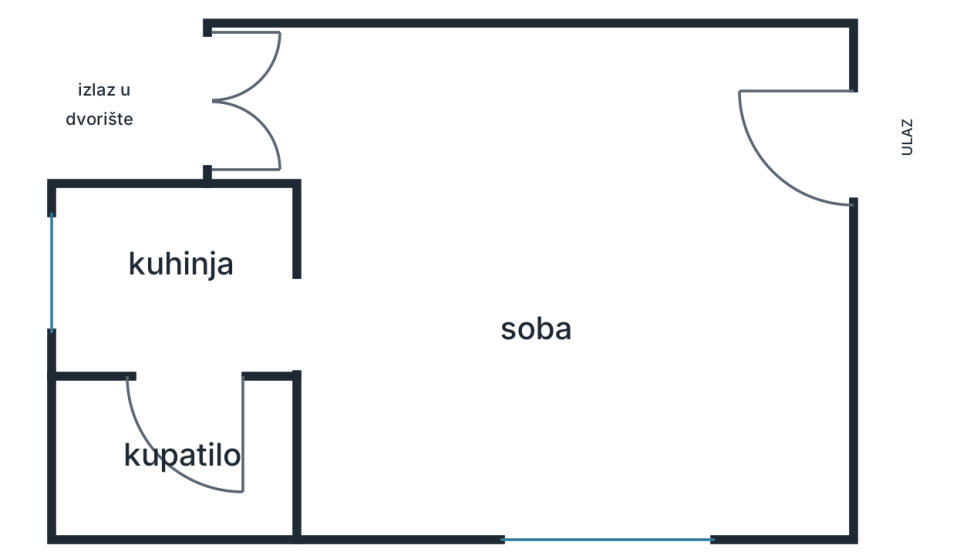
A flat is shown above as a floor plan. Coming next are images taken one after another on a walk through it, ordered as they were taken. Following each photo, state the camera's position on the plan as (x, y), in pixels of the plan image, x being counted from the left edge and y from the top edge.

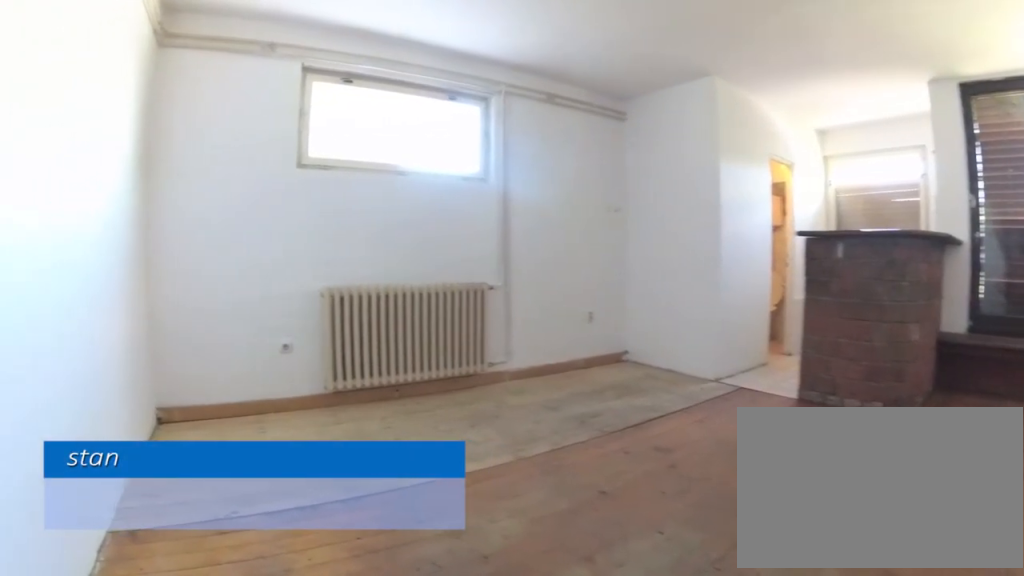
(803, 136)
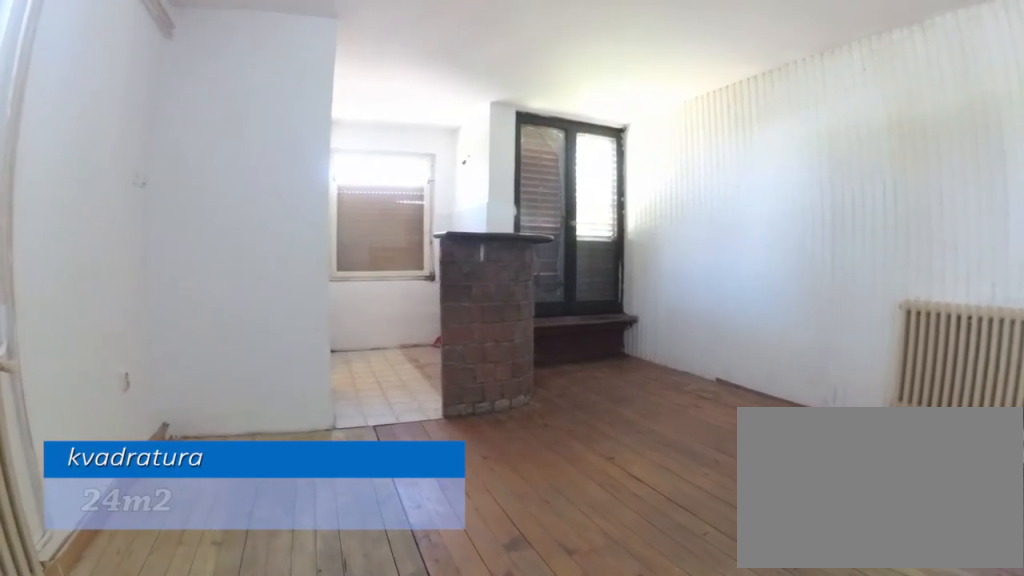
(630, 406)
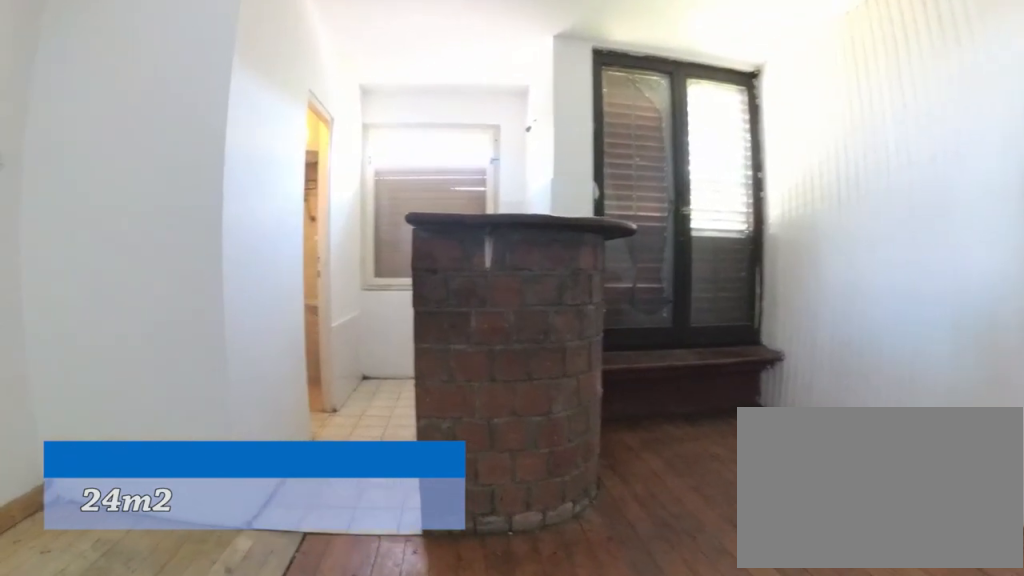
(483, 312)
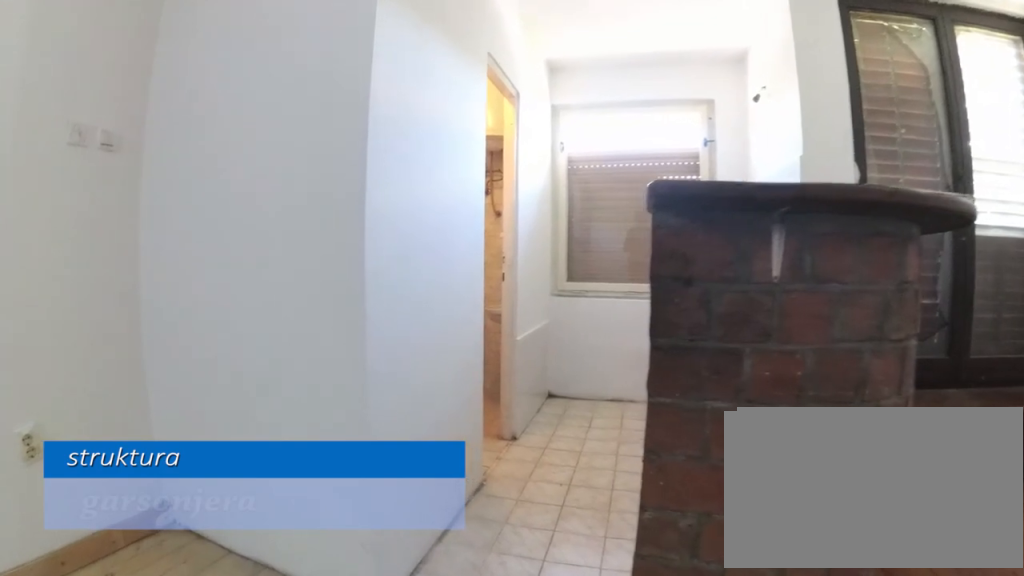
(410, 304)
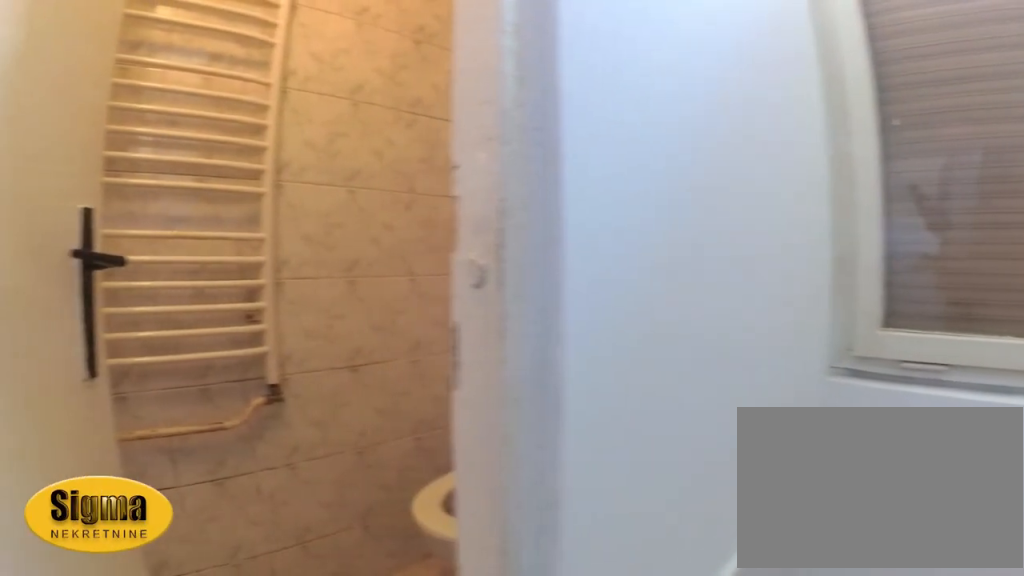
(234, 329)
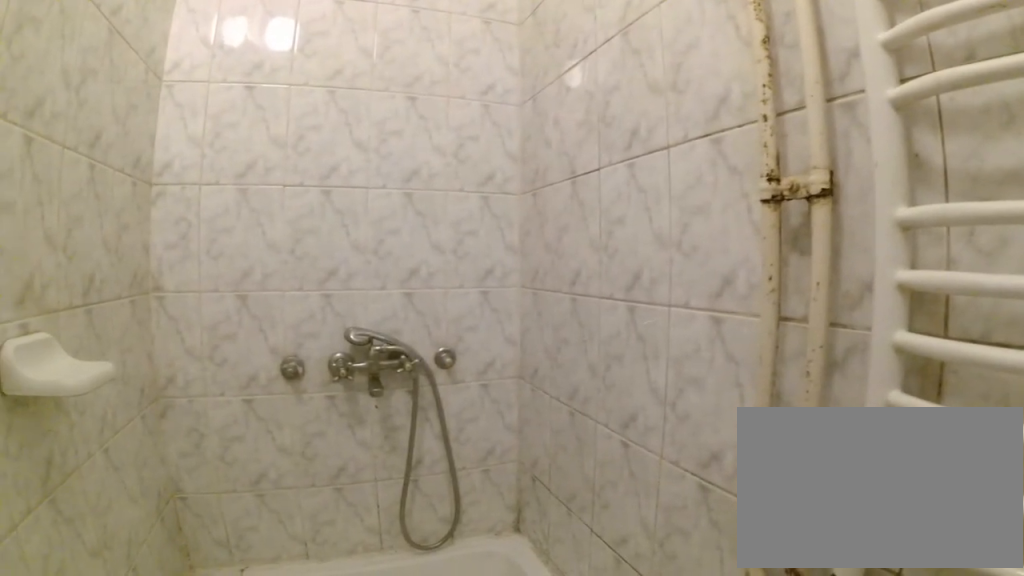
(123, 459)
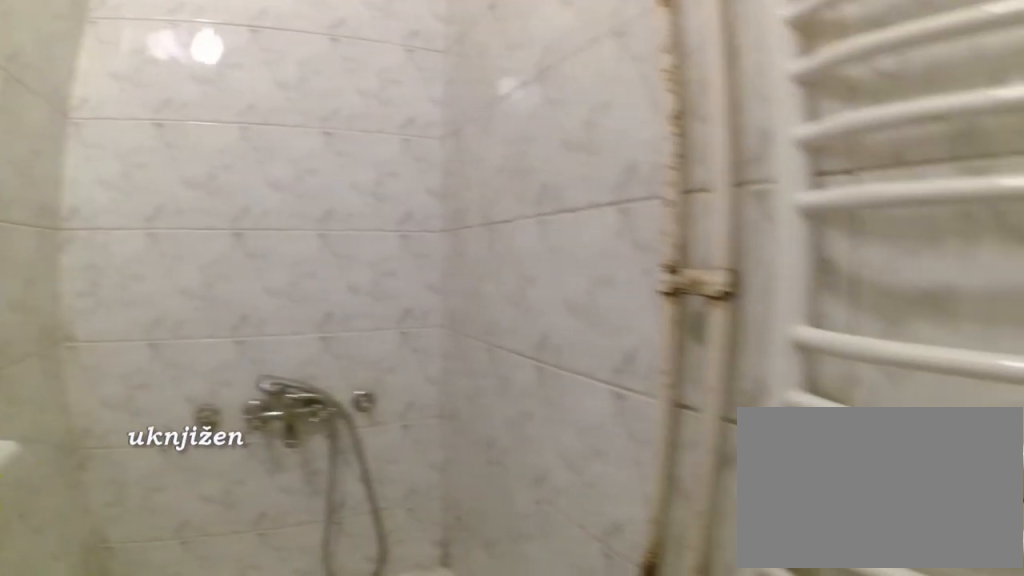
(124, 449)
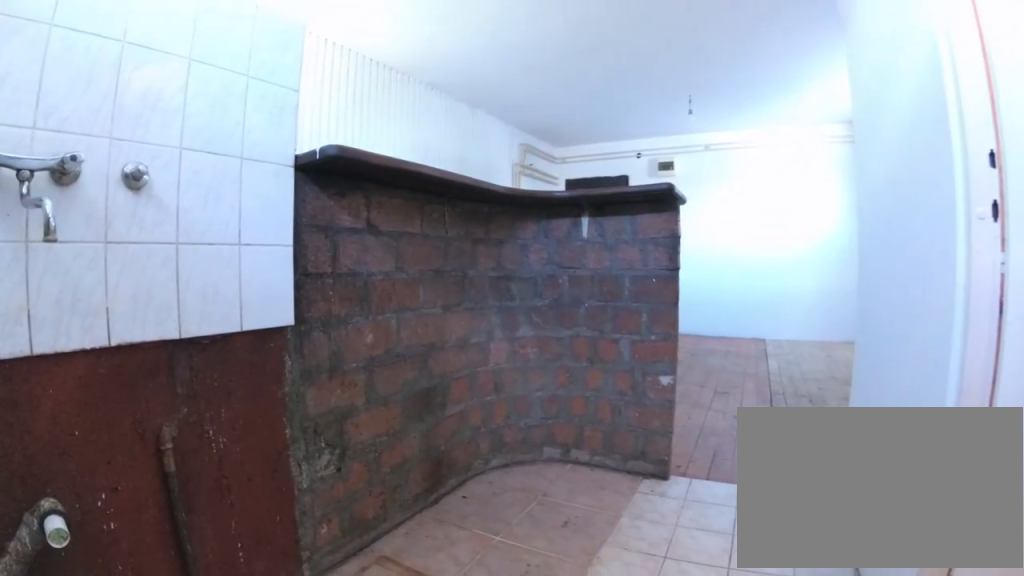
(129, 311)
